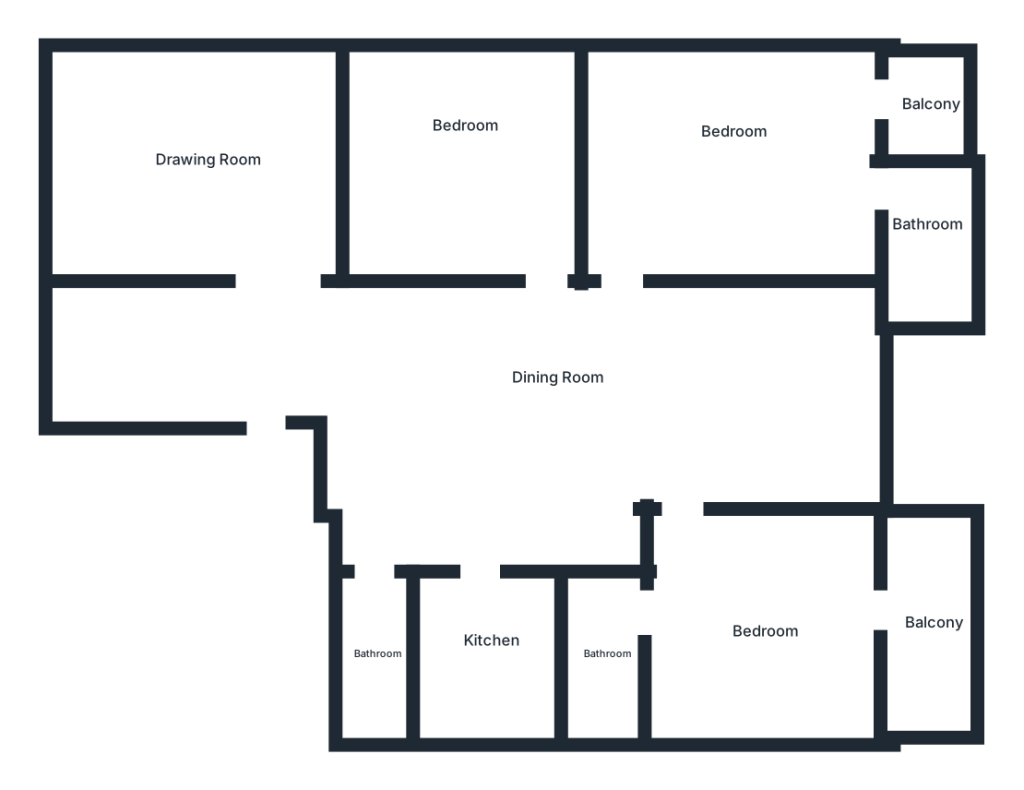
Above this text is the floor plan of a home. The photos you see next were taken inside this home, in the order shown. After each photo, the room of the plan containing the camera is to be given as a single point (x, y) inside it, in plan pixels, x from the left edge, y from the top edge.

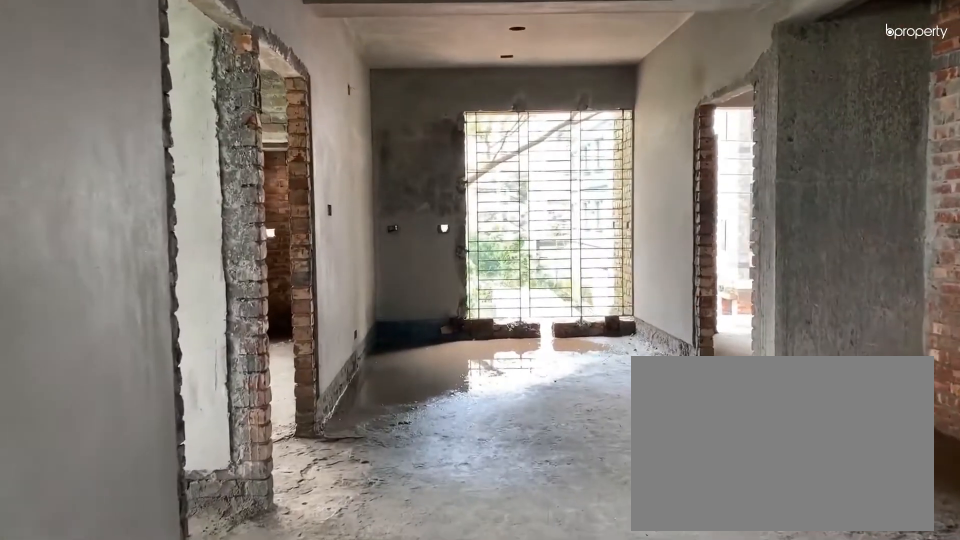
(351, 369)
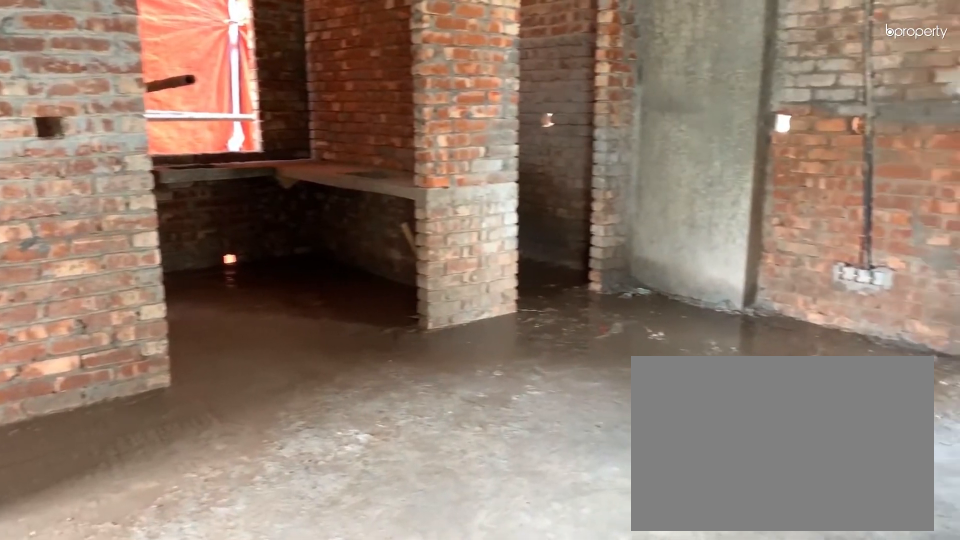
(584, 422)
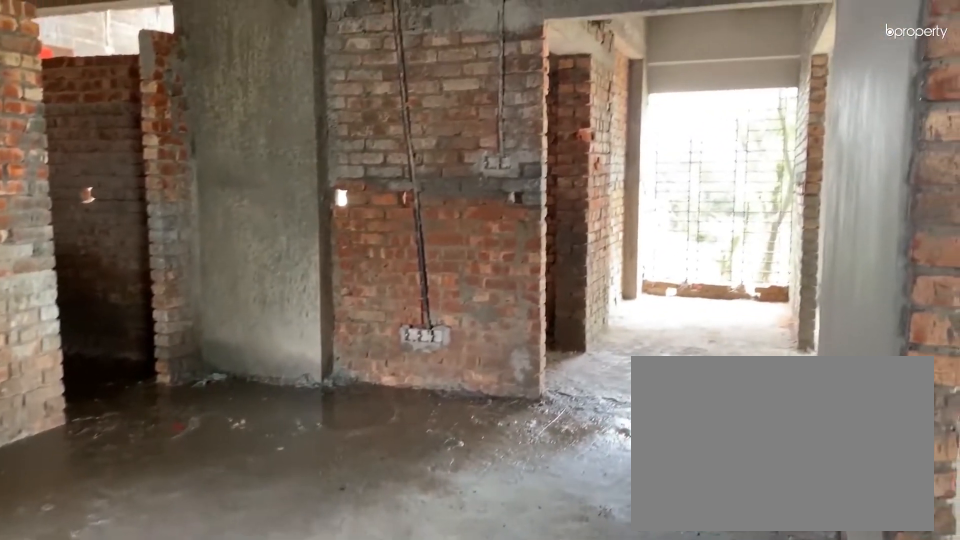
(584, 422)
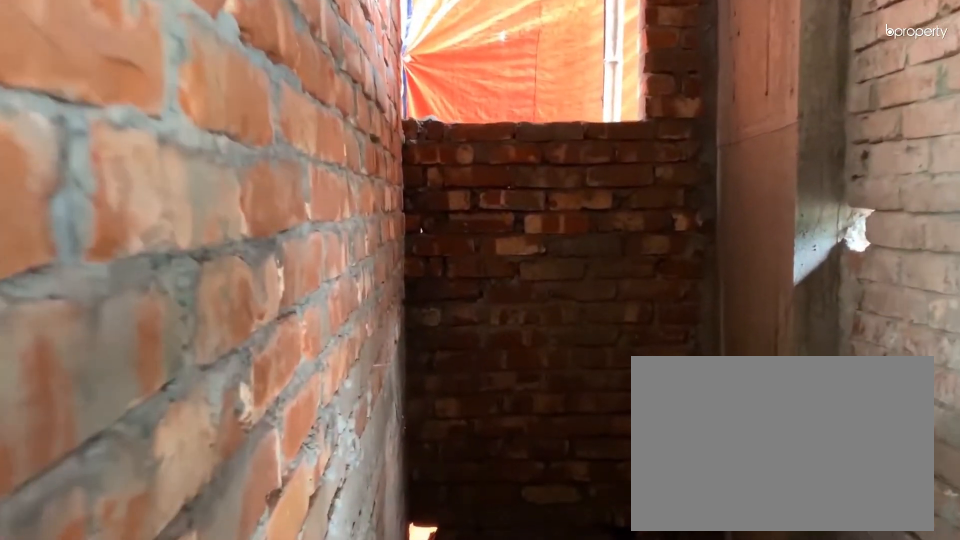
(378, 665)
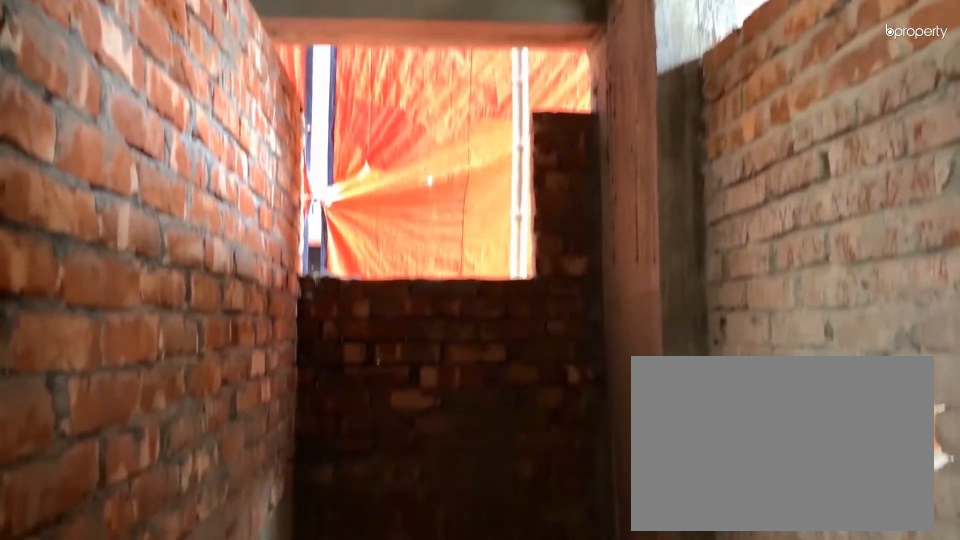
(378, 667)
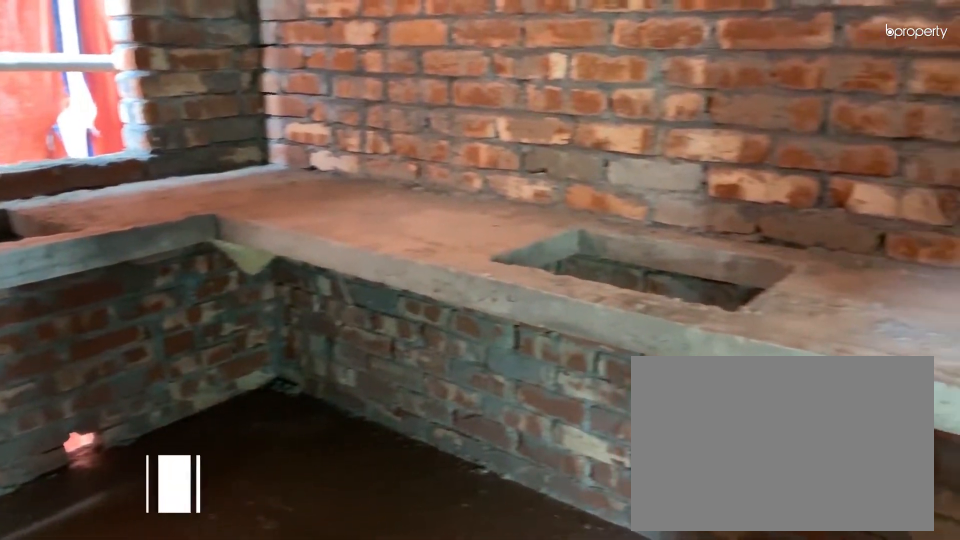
(500, 655)
